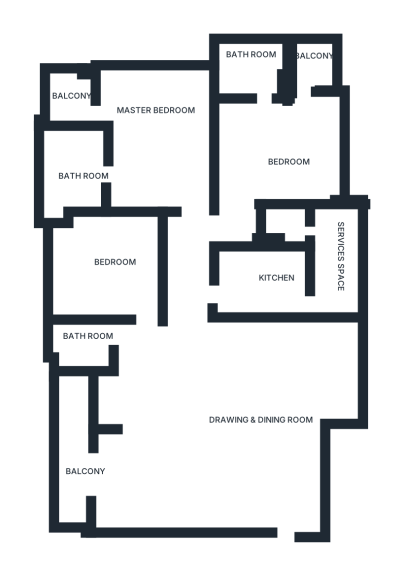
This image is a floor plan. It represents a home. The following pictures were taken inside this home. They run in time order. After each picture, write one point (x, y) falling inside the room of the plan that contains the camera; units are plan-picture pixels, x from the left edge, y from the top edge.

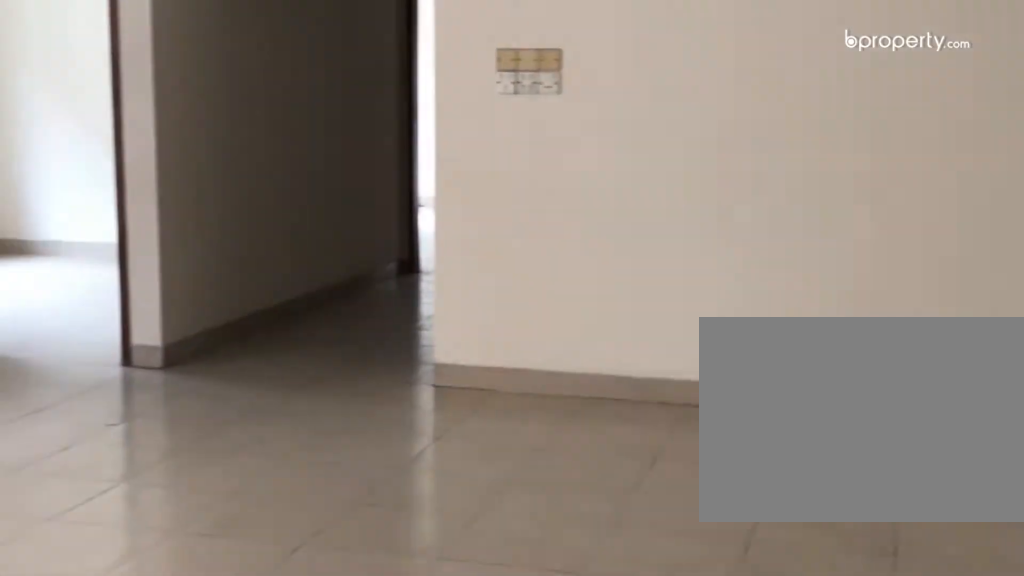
(219, 455)
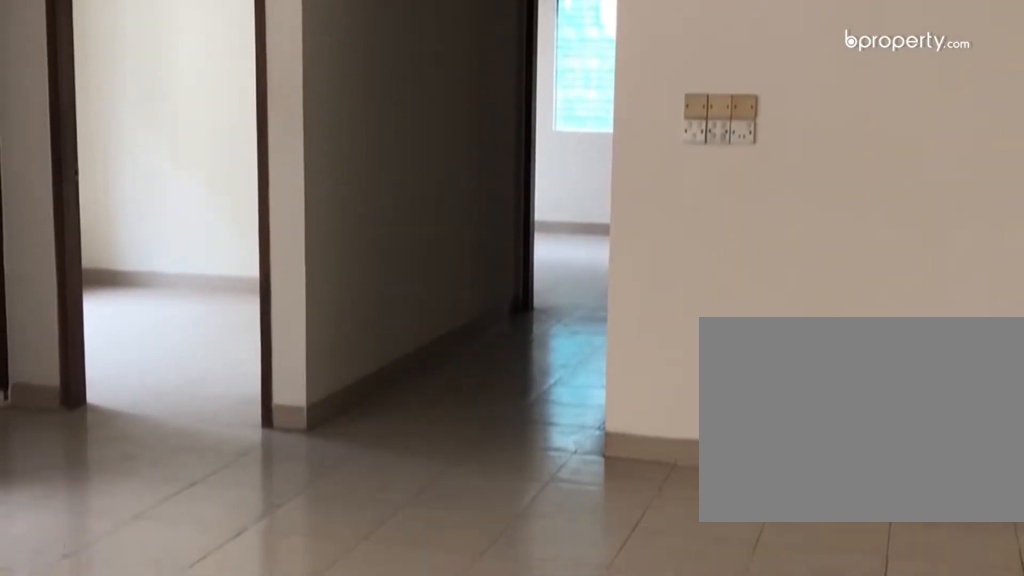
(188, 378)
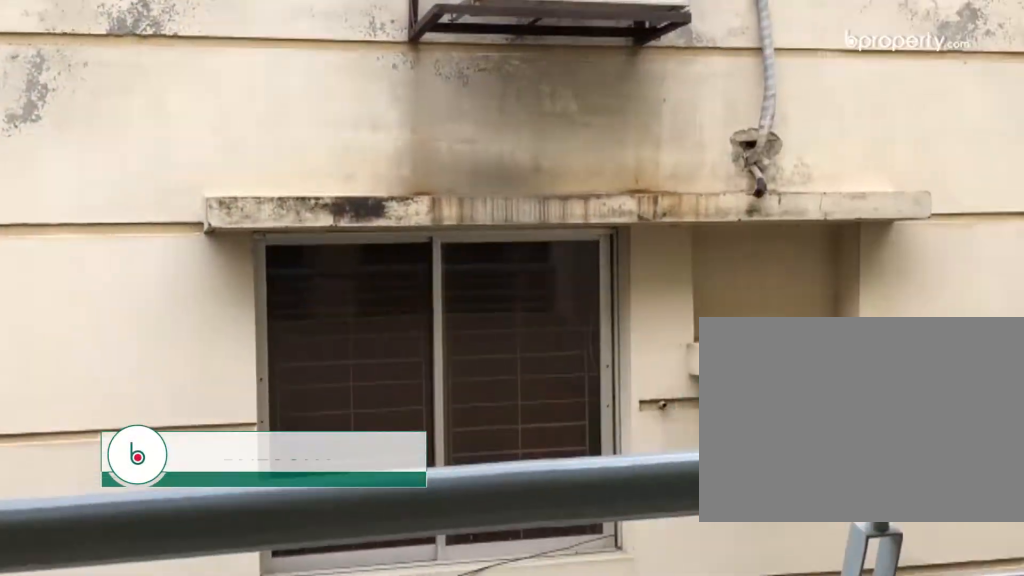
(81, 484)
